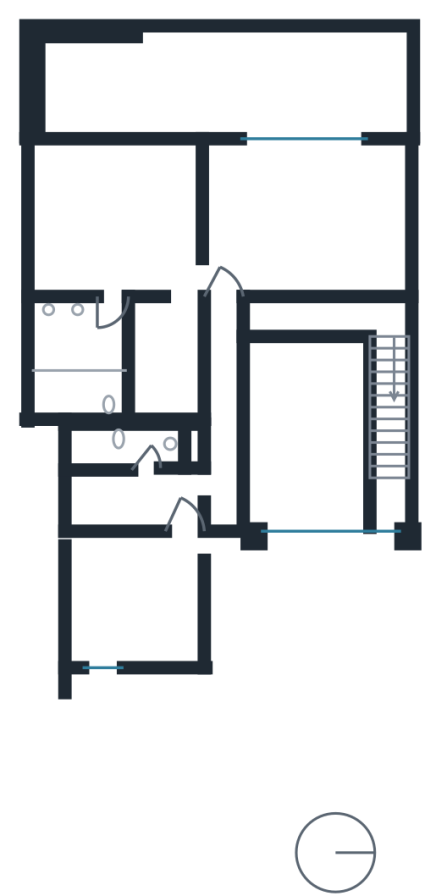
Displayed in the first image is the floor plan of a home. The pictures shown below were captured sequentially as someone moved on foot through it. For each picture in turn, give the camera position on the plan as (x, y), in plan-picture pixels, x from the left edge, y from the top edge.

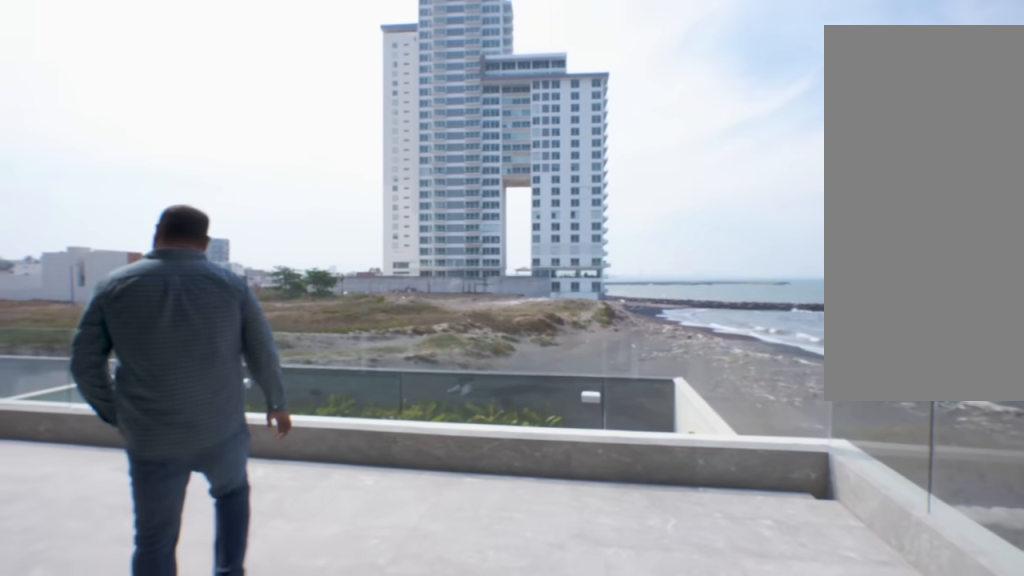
(345, 159)
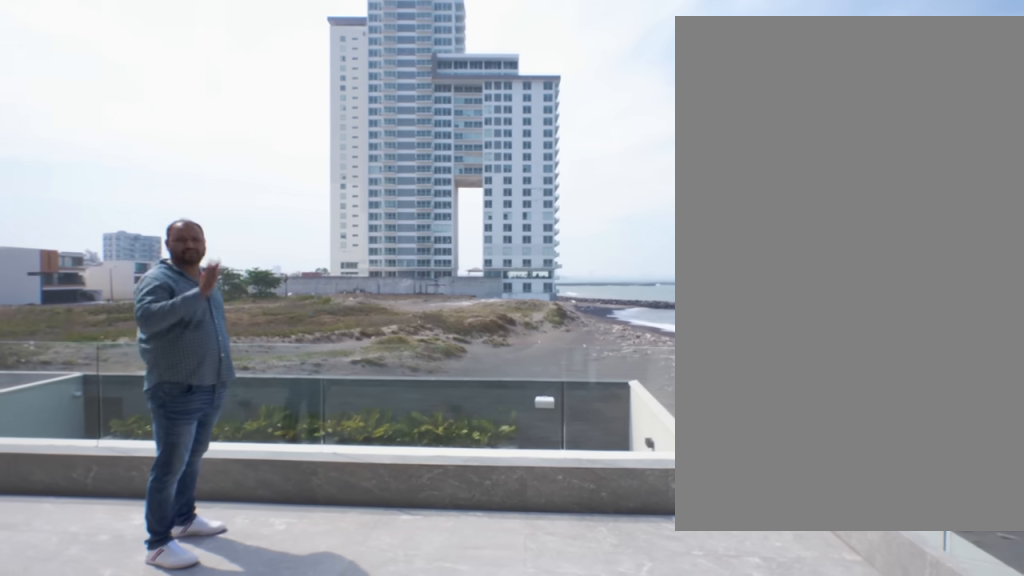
(351, 98)
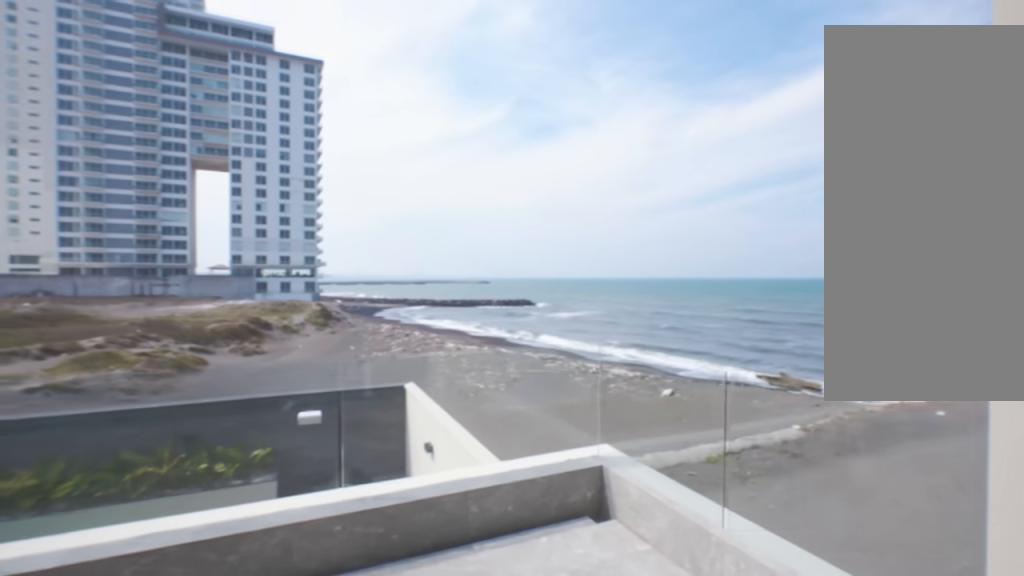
(350, 90)
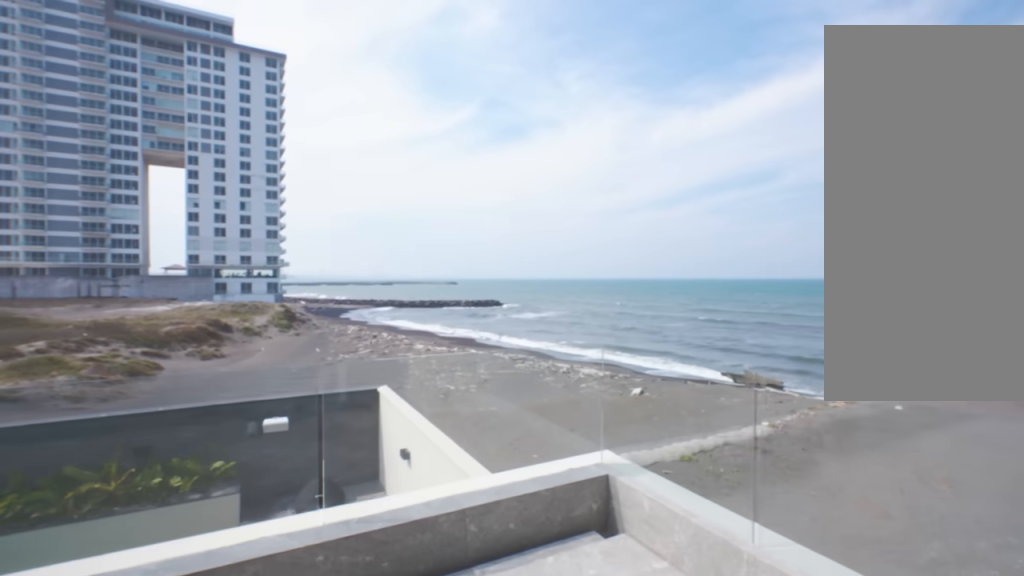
(350, 90)
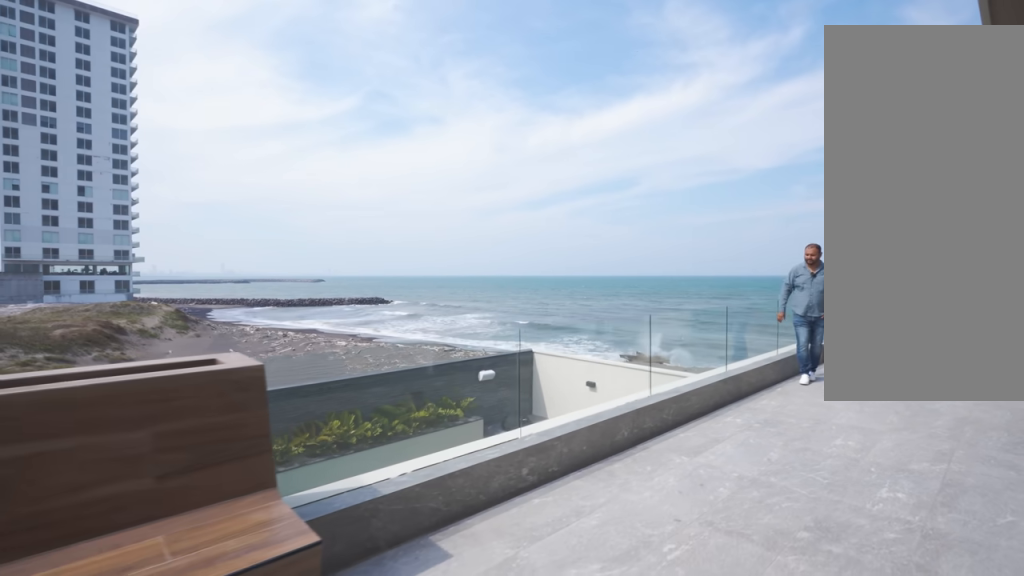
(184, 62)
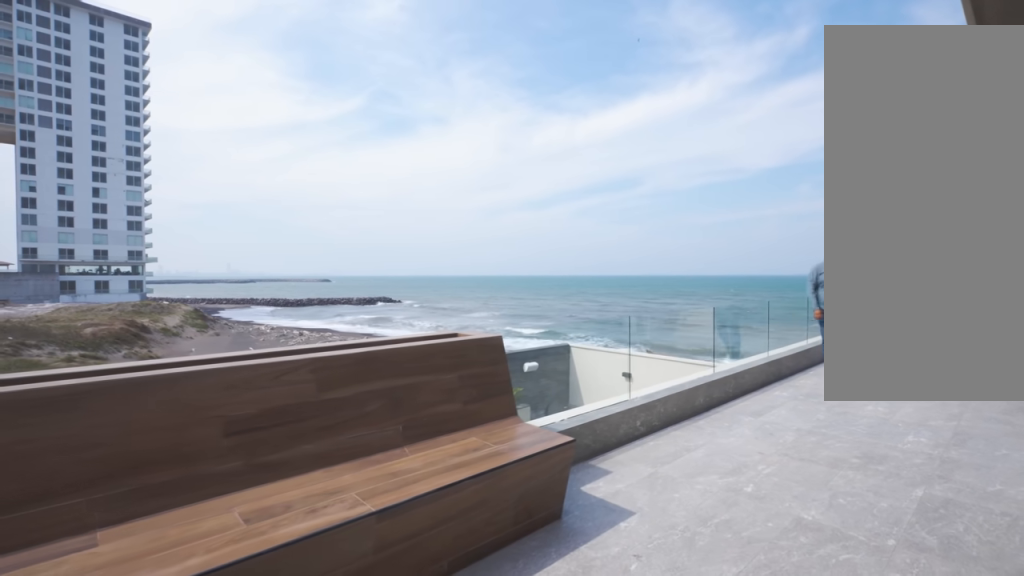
(138, 73)
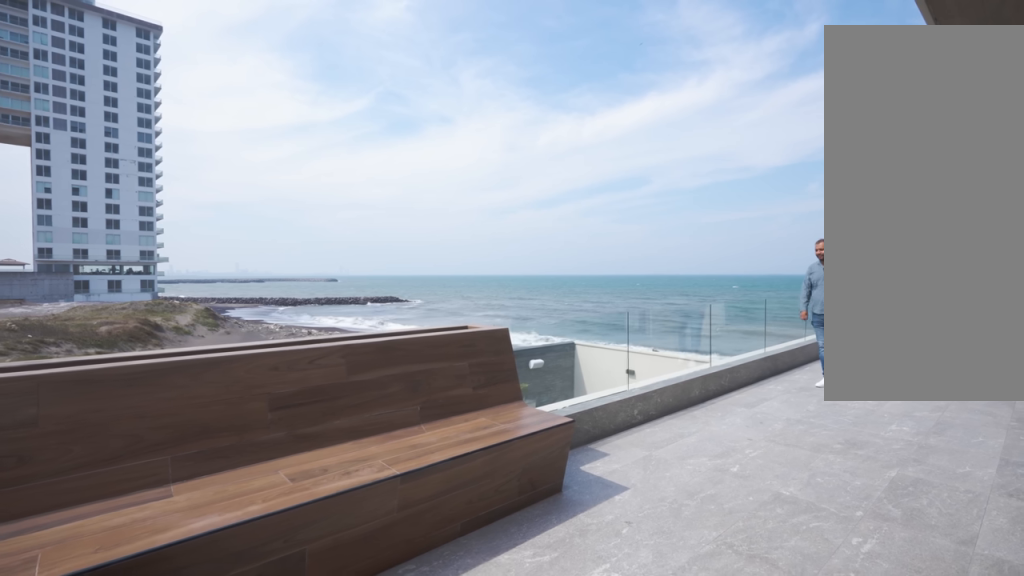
(106, 74)
